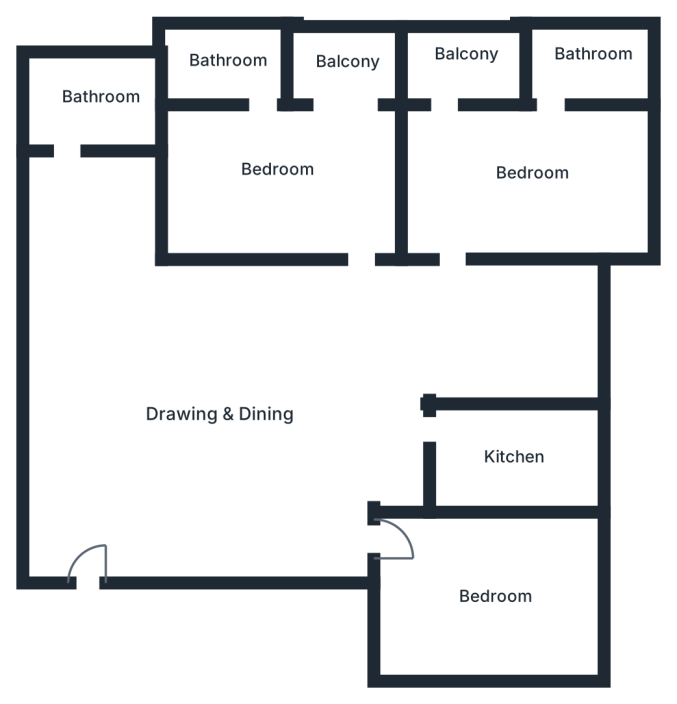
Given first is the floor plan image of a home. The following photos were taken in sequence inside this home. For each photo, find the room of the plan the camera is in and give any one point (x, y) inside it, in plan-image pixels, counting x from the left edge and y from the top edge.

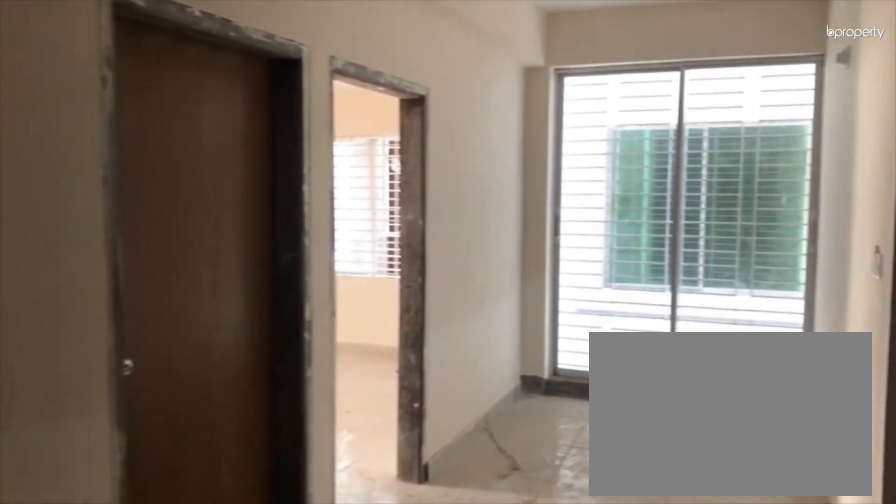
(214, 396)
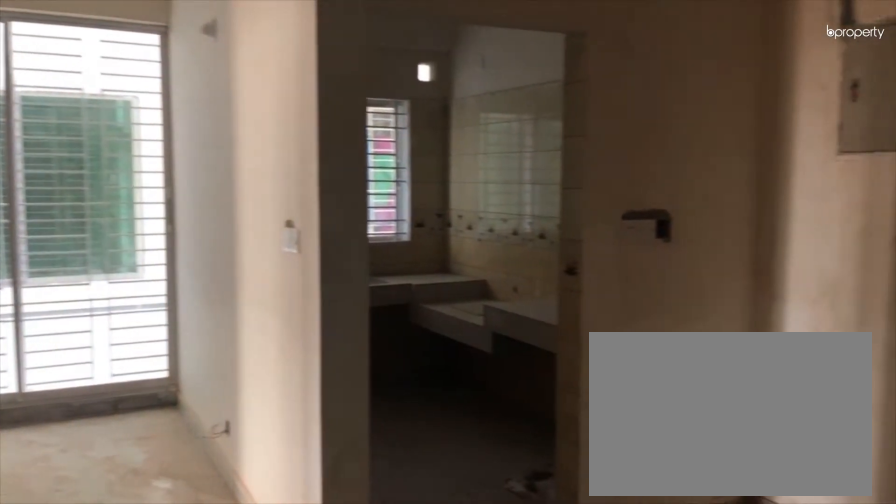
(214, 396)
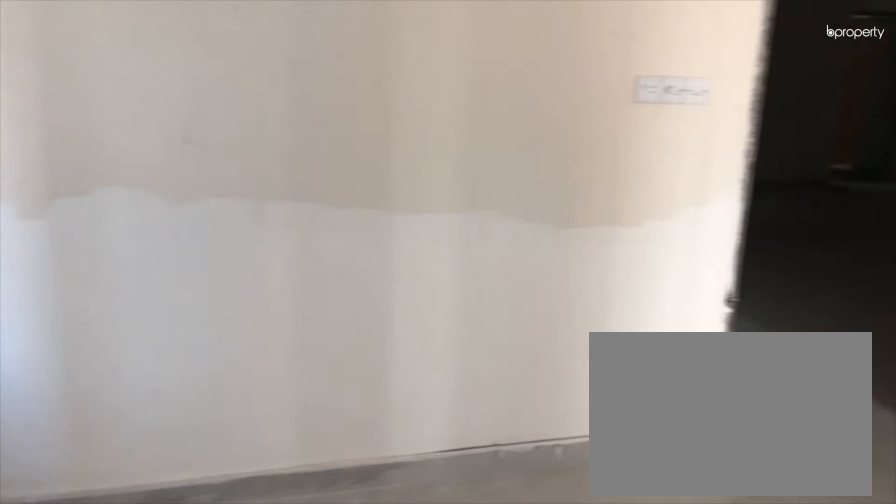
(536, 175)
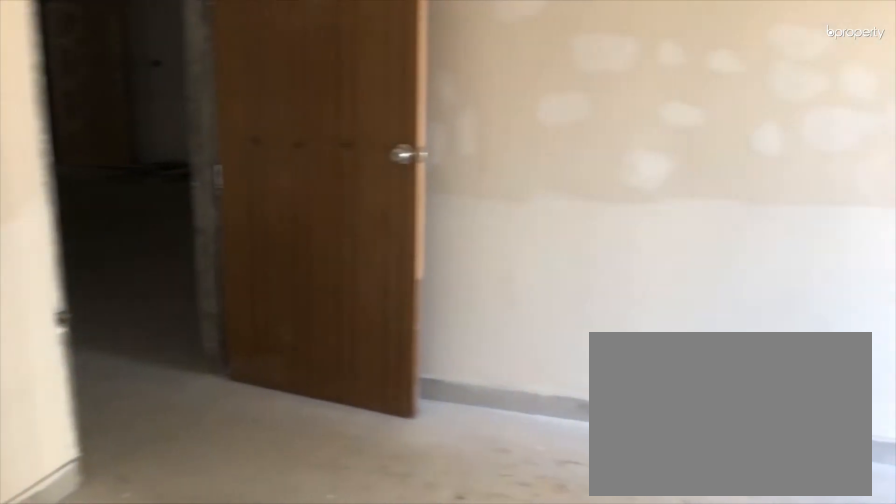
(536, 175)
